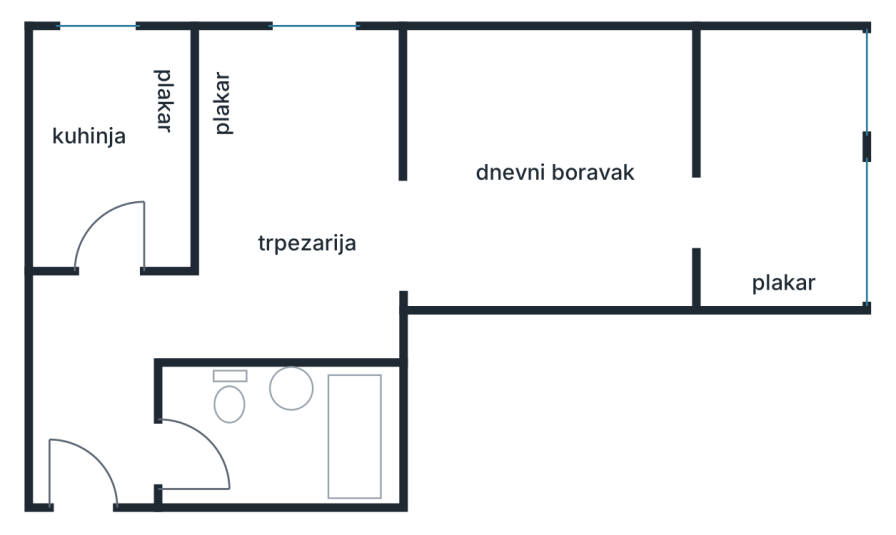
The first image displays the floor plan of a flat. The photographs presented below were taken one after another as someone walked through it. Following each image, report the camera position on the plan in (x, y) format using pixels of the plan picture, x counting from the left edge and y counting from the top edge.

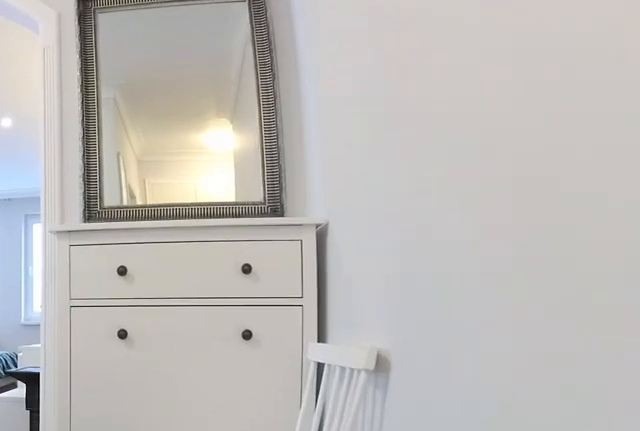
(212, 316)
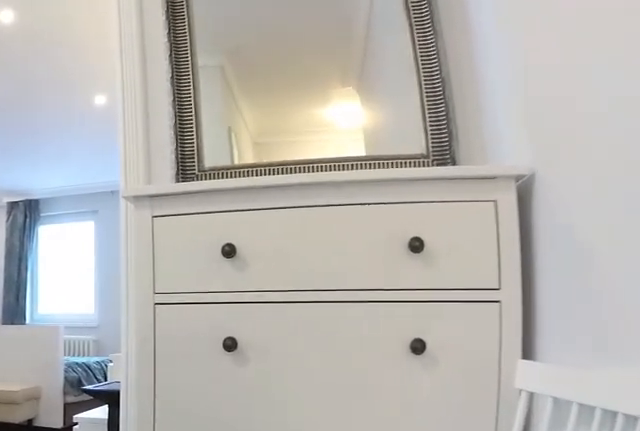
(262, 314)
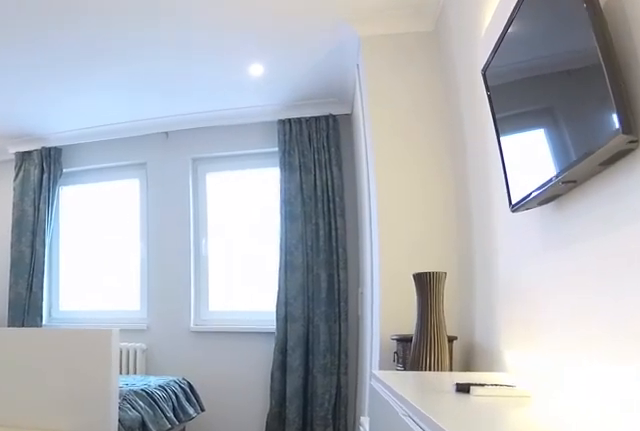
(406, 278)
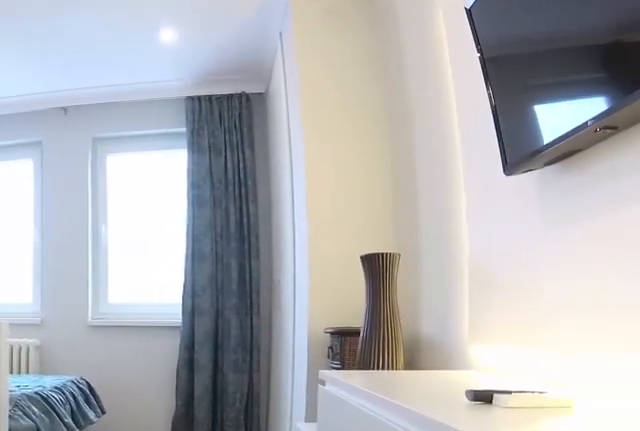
(469, 274)
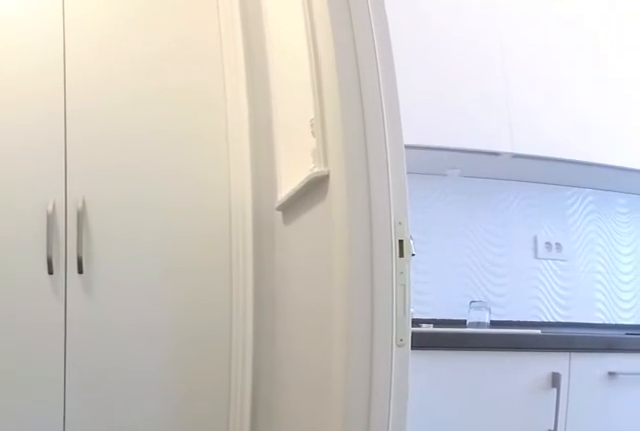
(163, 314)
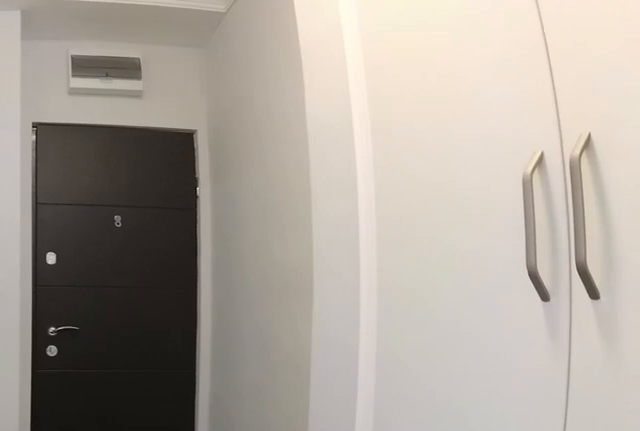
(112, 271)
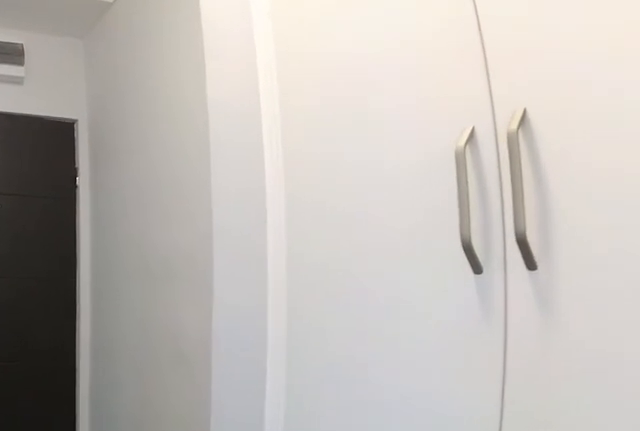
(112, 290)
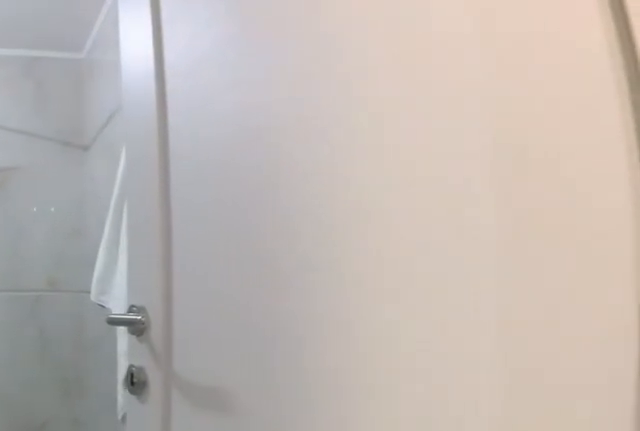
(128, 460)
